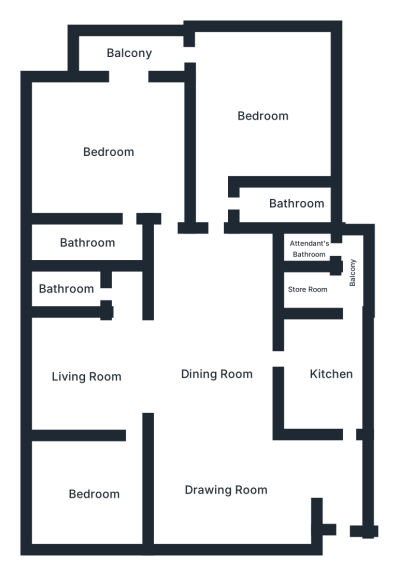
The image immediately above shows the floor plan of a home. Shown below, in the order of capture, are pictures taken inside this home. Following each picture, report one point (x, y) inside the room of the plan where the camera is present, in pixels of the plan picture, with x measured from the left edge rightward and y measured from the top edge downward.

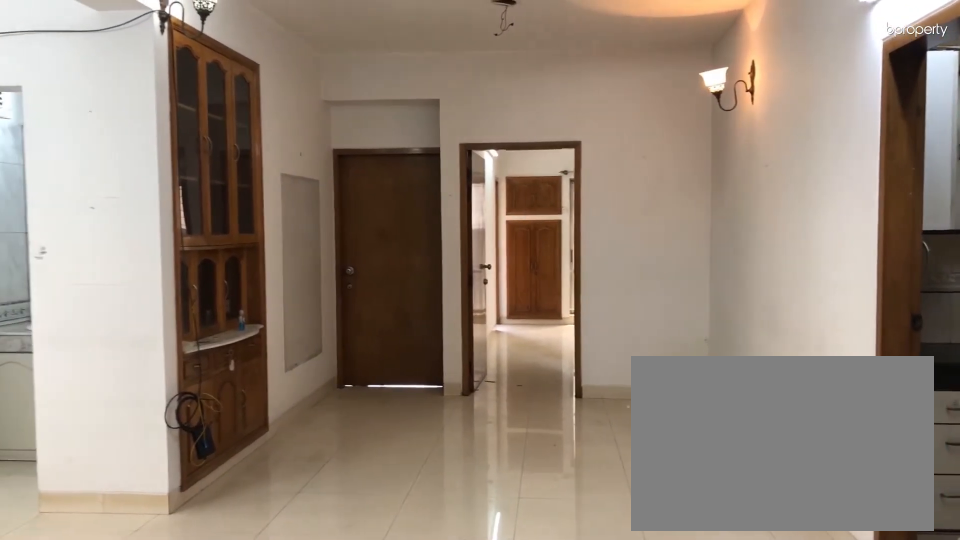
(220, 371)
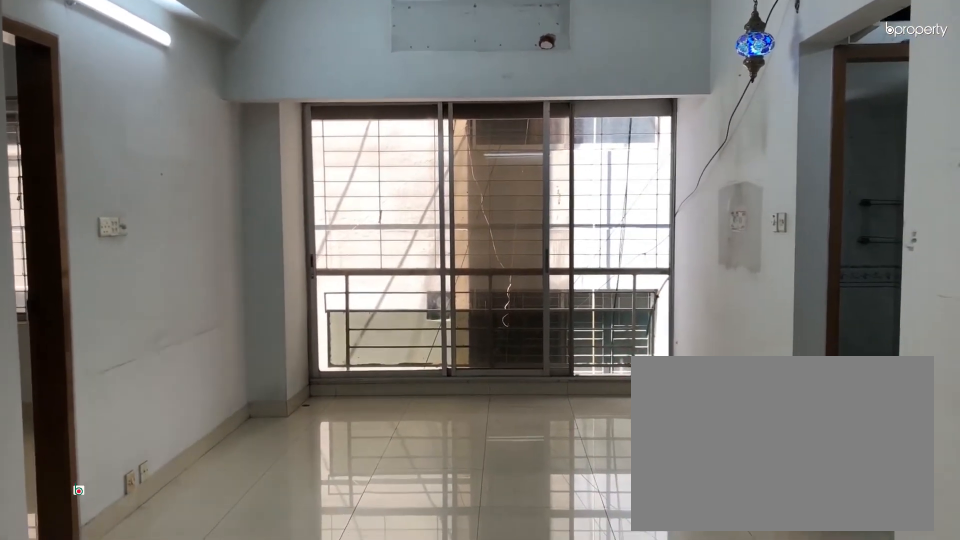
(82, 371)
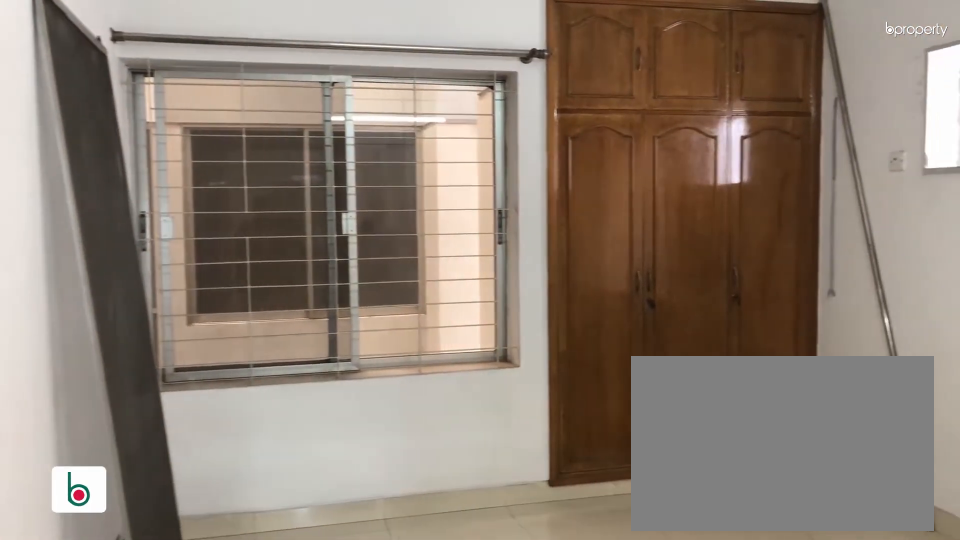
(95, 494)
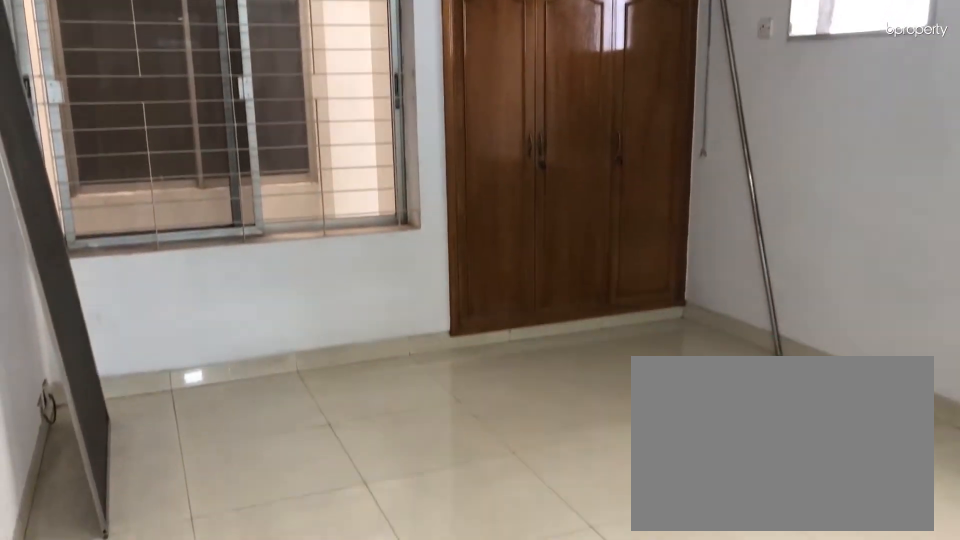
(95, 494)
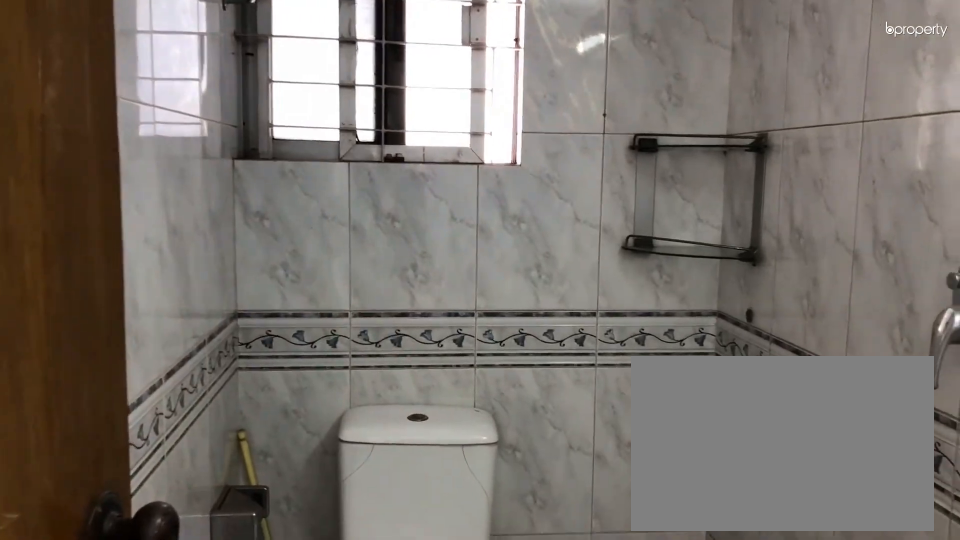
(75, 288)
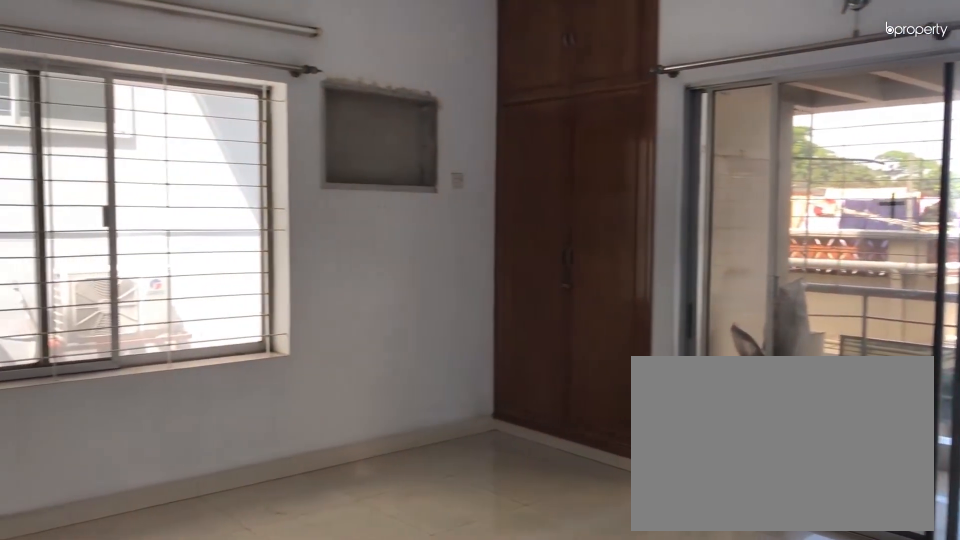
(111, 149)
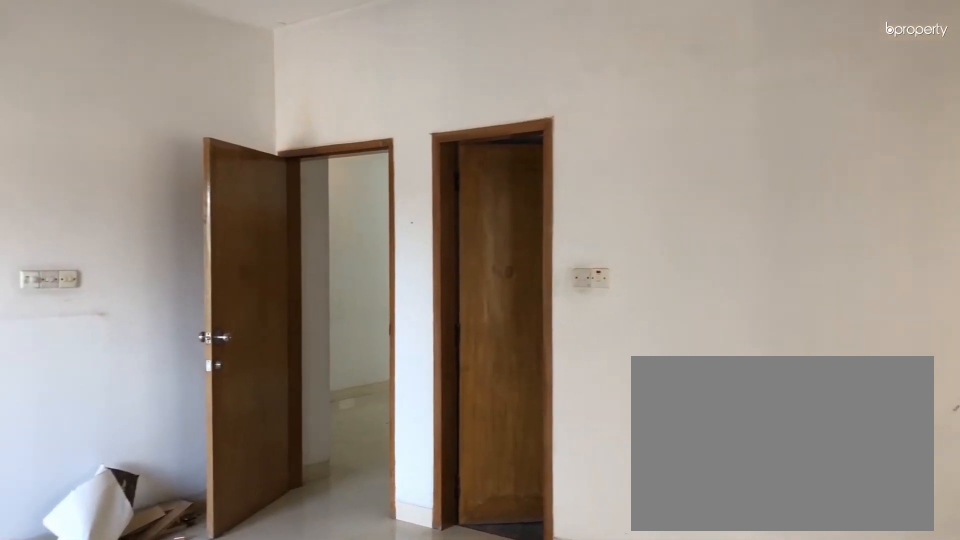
(111, 150)
